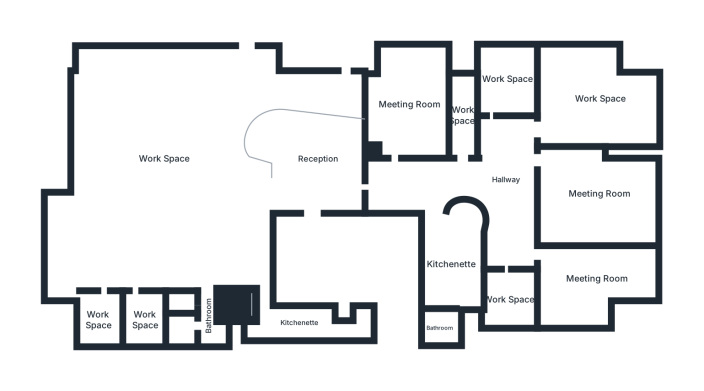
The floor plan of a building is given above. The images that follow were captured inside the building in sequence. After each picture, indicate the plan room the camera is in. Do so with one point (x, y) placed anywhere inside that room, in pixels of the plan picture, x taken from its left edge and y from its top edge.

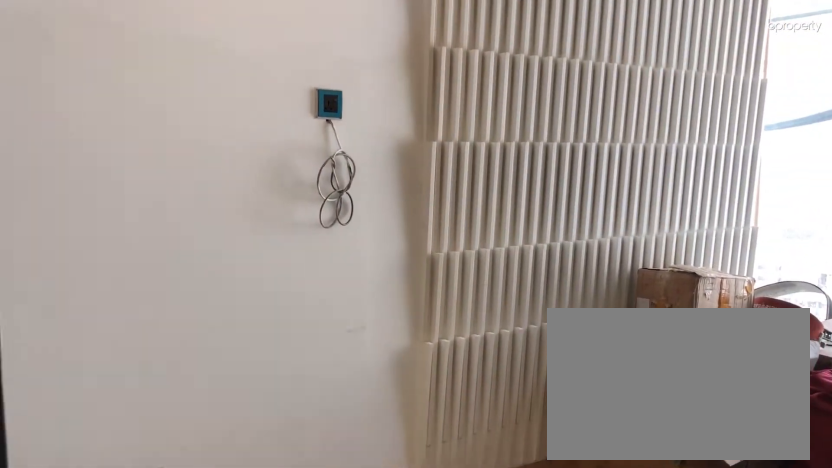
(508, 298)
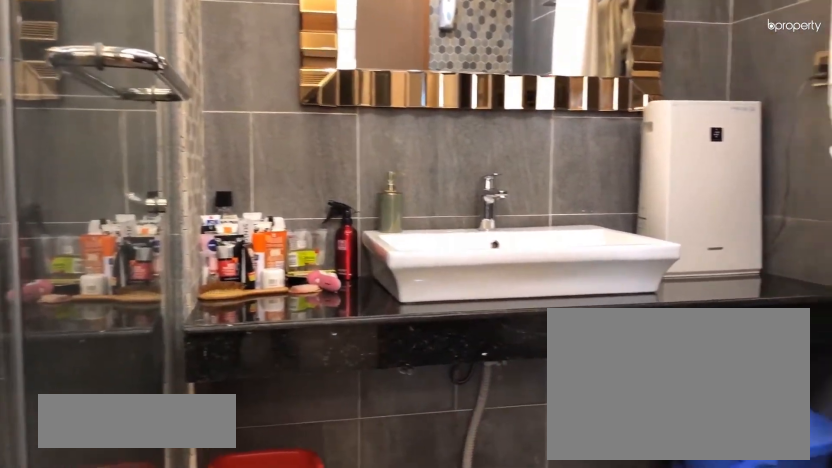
(440, 328)
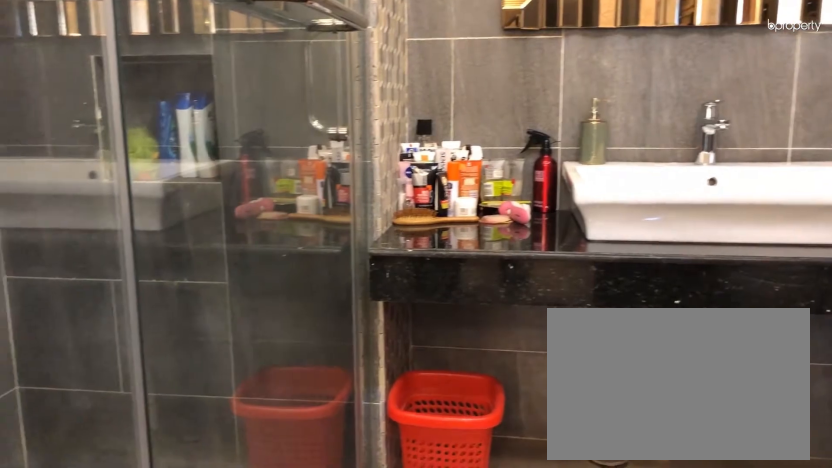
(440, 328)
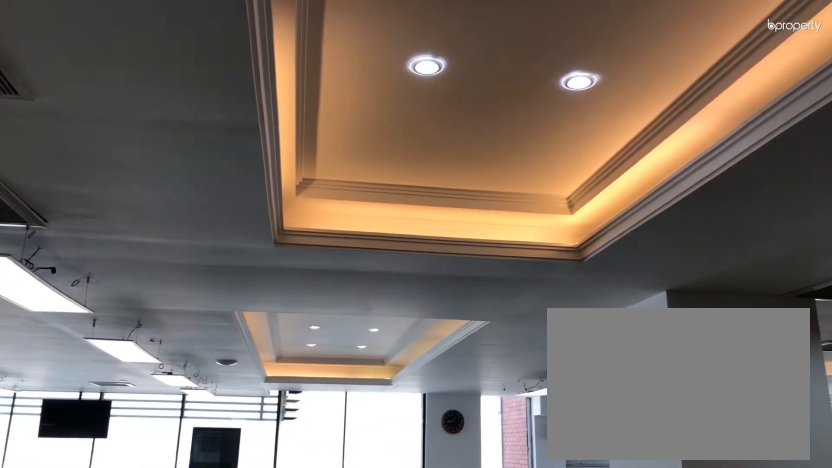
(164, 158)
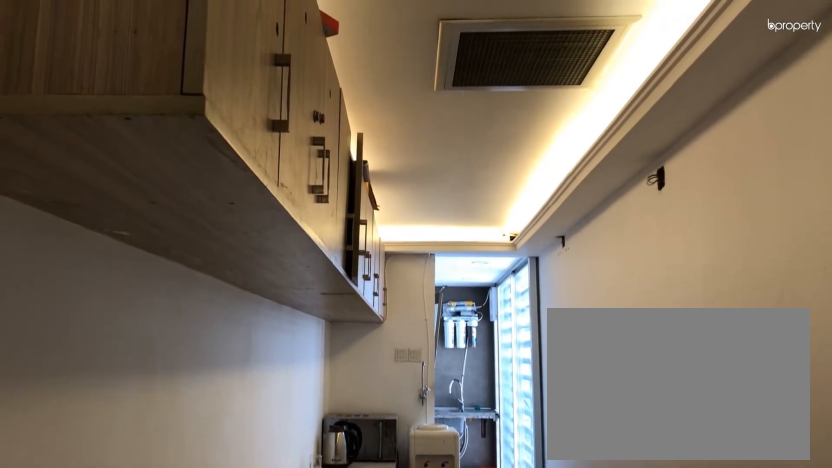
(298, 323)
